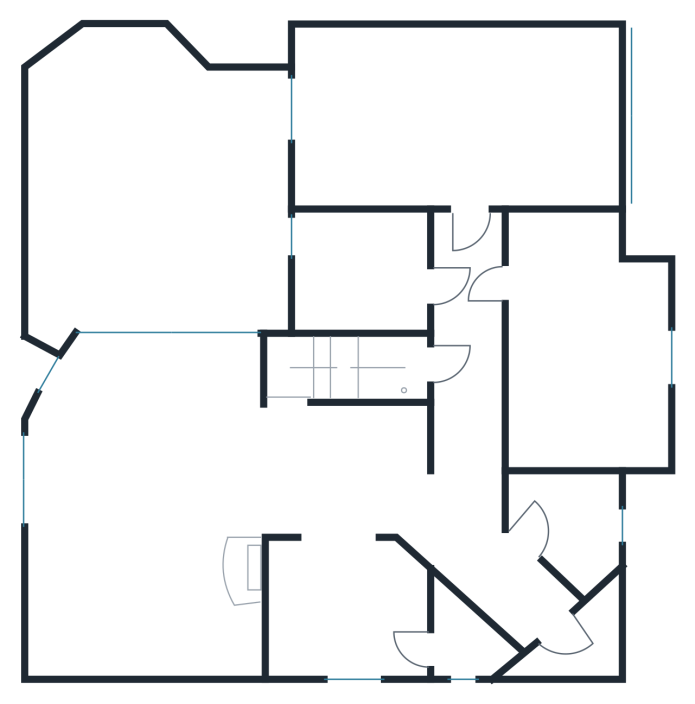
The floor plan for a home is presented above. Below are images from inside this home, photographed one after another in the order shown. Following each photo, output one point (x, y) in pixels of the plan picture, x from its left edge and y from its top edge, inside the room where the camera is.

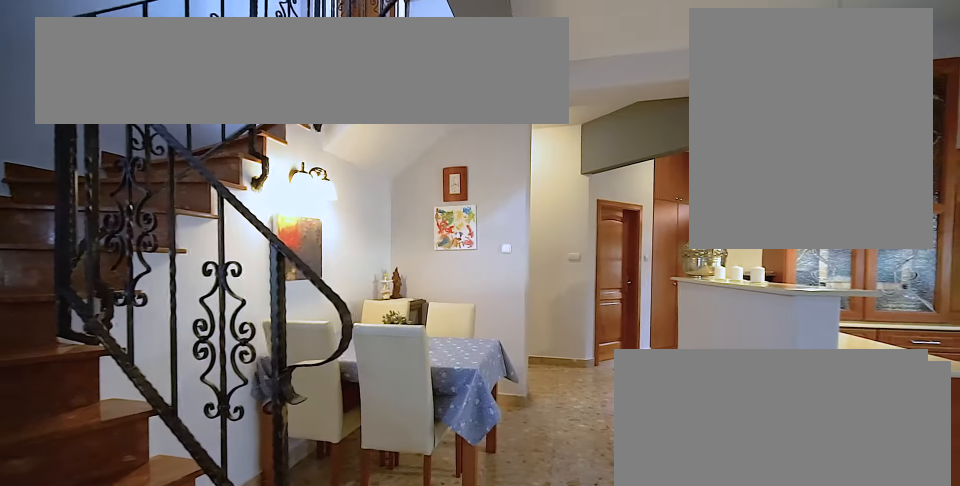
(345, 476)
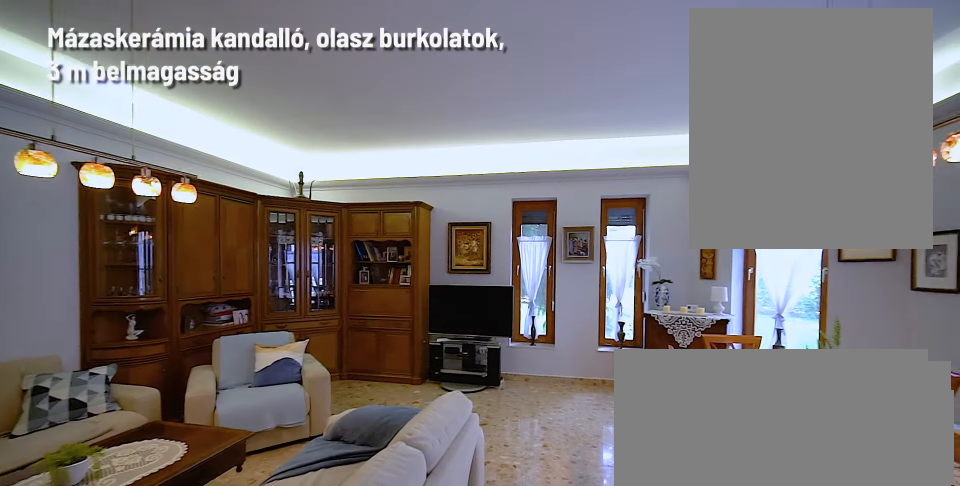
(145, 515)
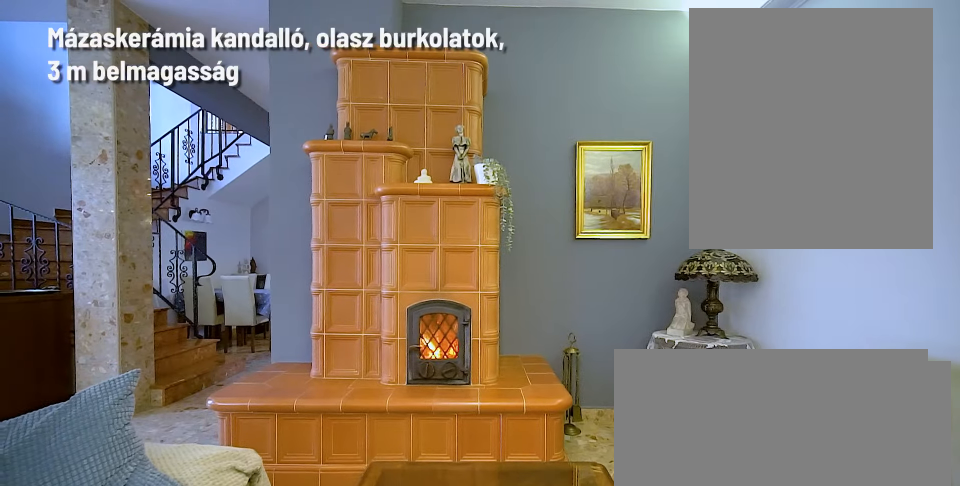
(146, 515)
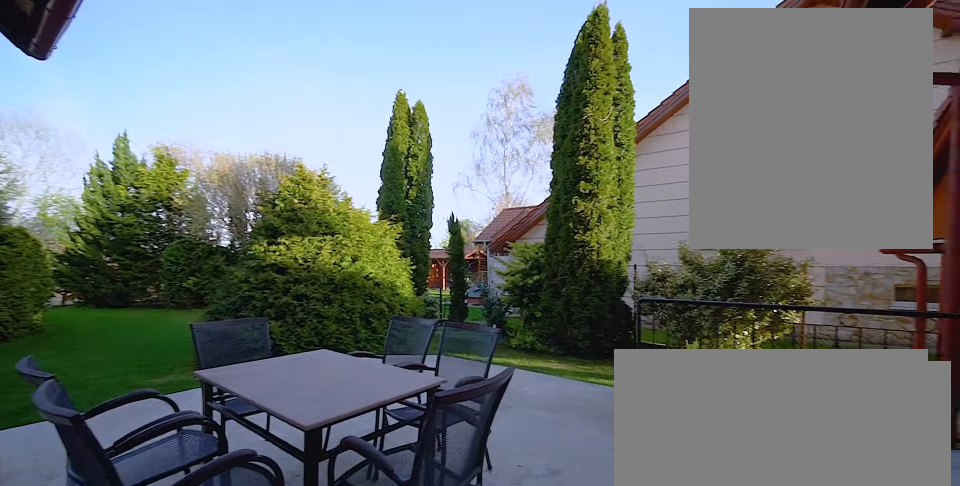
(161, 199)
